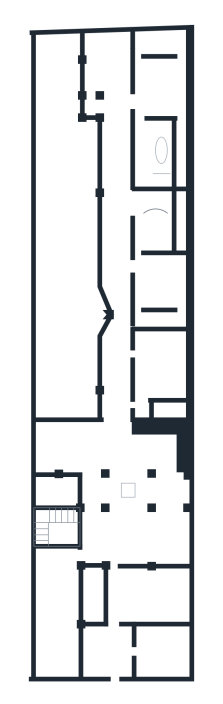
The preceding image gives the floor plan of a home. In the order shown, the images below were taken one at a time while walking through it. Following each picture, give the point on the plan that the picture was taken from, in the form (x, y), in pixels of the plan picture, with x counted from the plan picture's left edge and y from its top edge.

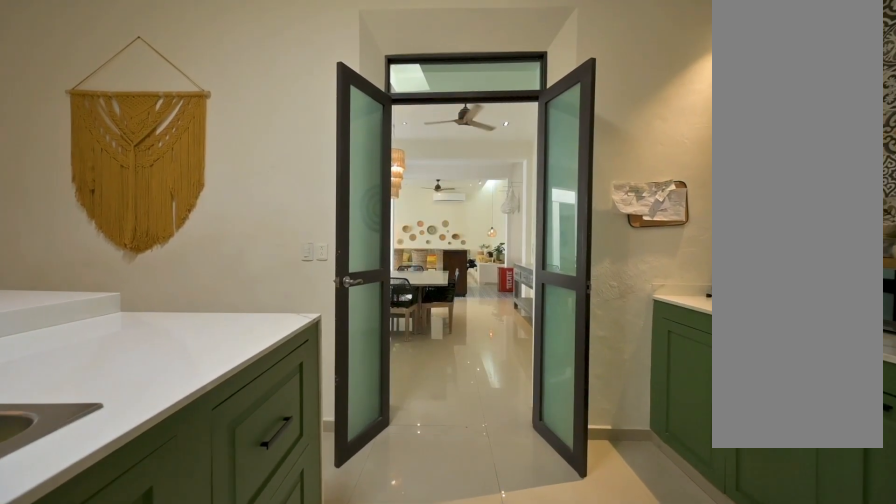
(171, 579)
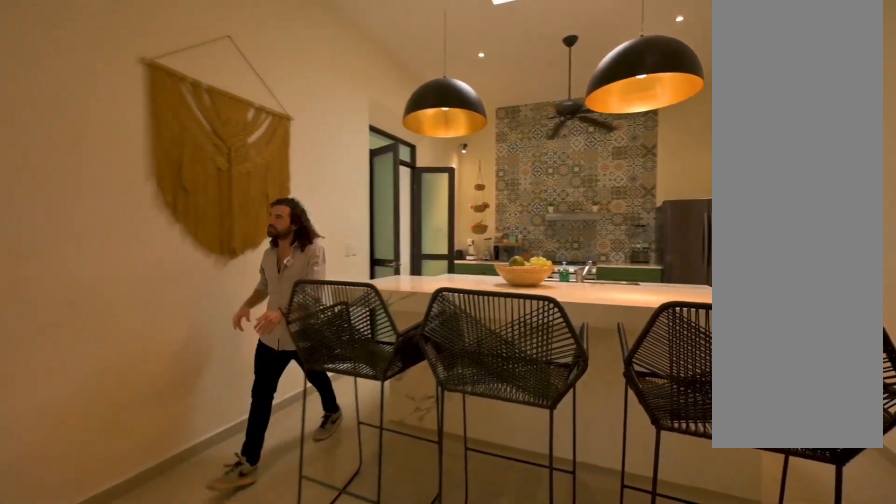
(150, 575)
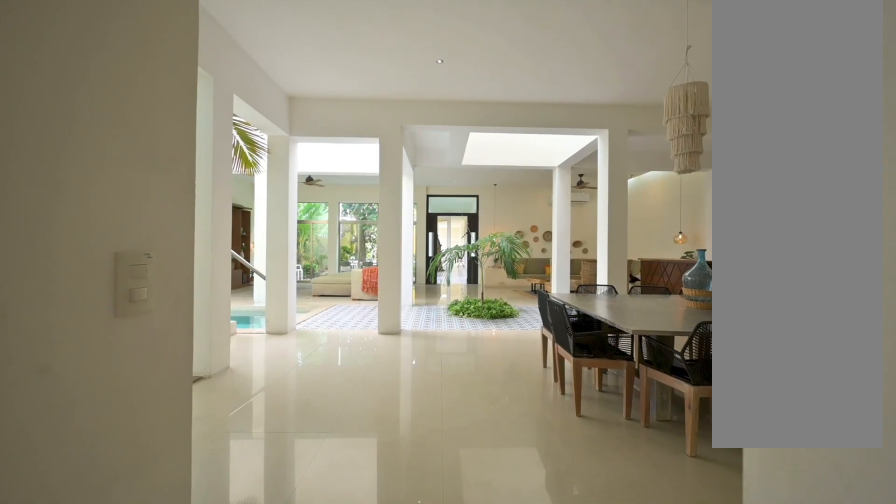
(118, 578)
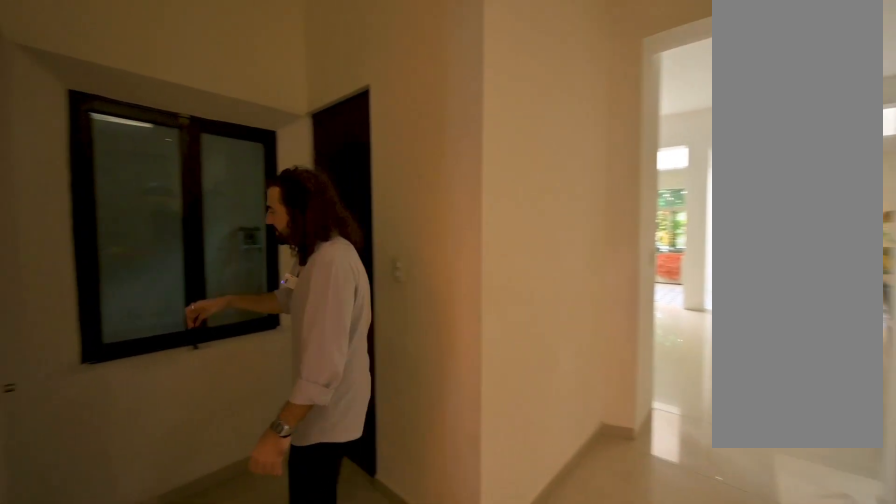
(100, 590)
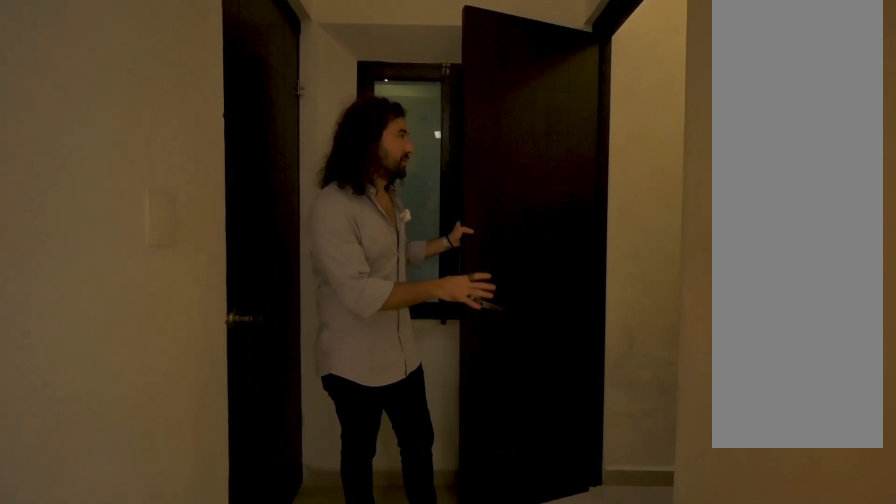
(93, 593)
